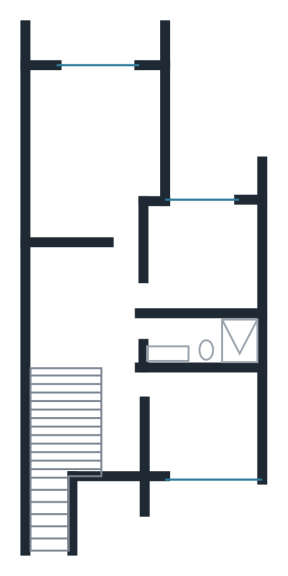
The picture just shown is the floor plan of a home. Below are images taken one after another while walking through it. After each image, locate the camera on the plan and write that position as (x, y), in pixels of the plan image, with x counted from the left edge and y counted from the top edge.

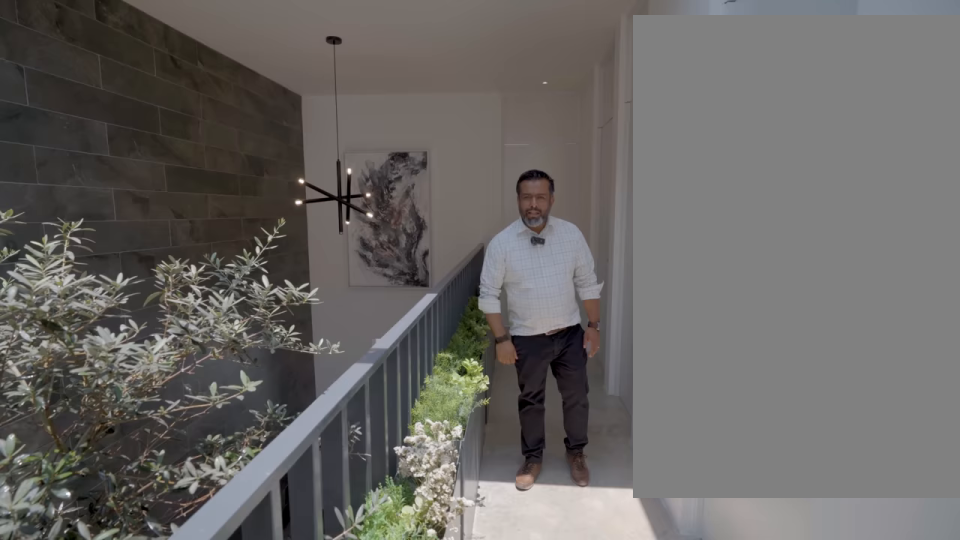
(119, 453)
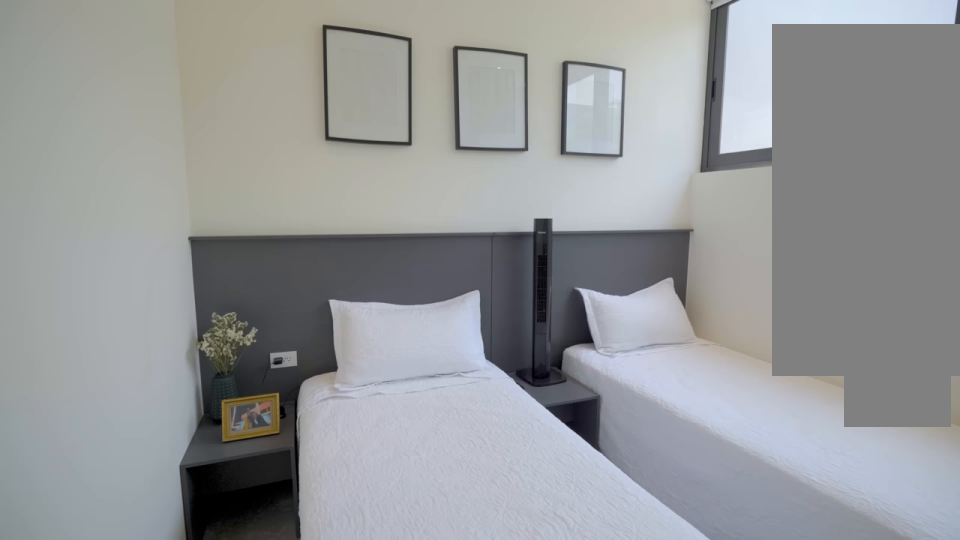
(149, 382)
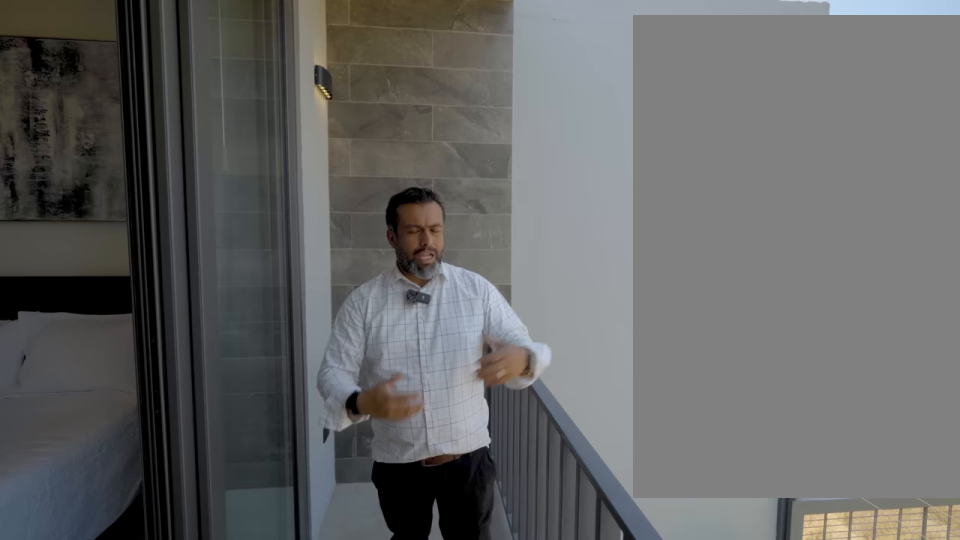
(108, 49)
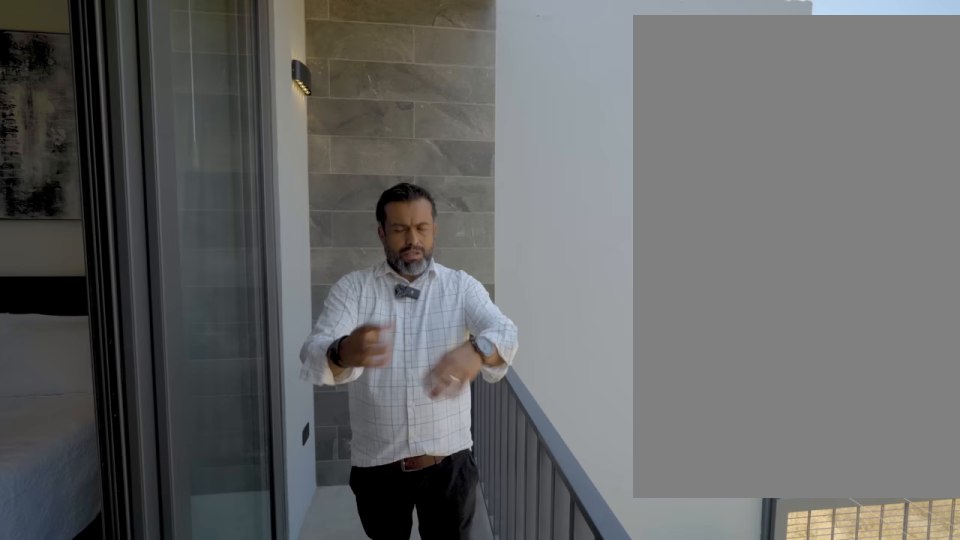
(108, 49)
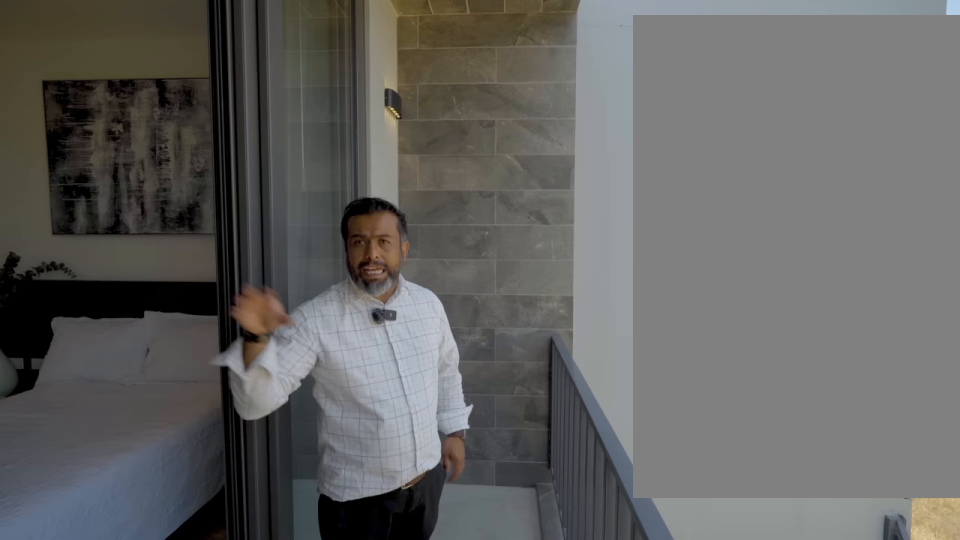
(109, 48)
